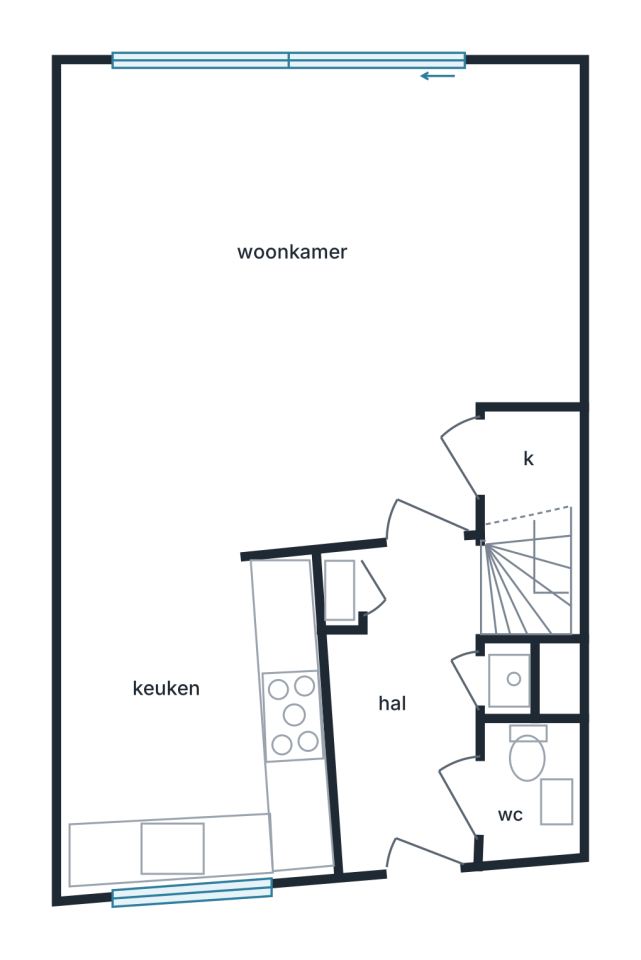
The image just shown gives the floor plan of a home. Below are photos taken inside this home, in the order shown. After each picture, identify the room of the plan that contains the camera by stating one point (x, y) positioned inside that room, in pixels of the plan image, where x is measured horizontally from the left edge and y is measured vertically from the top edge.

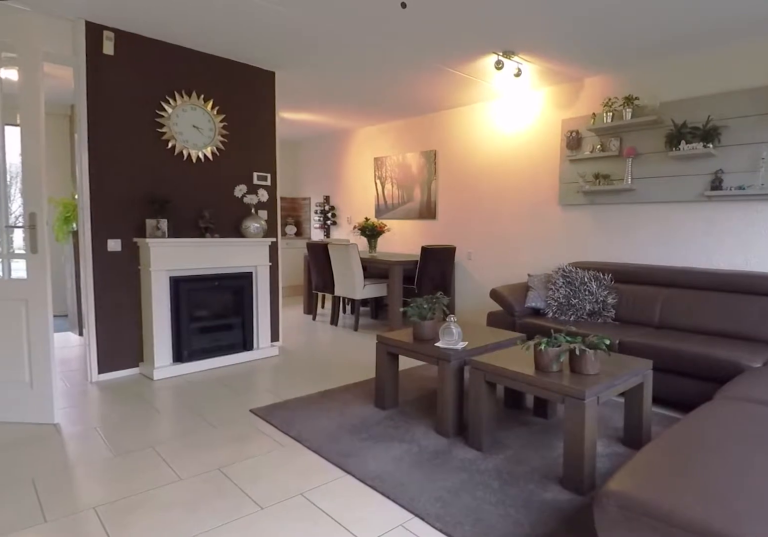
(328, 357)
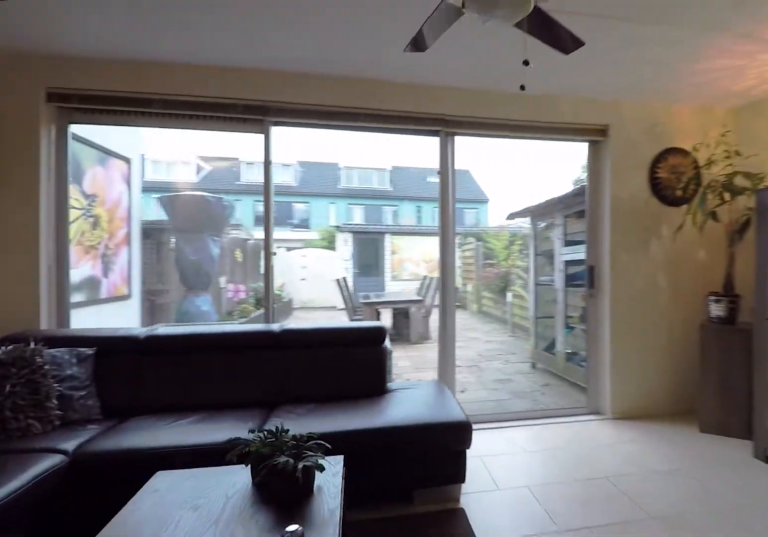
(328, 357)
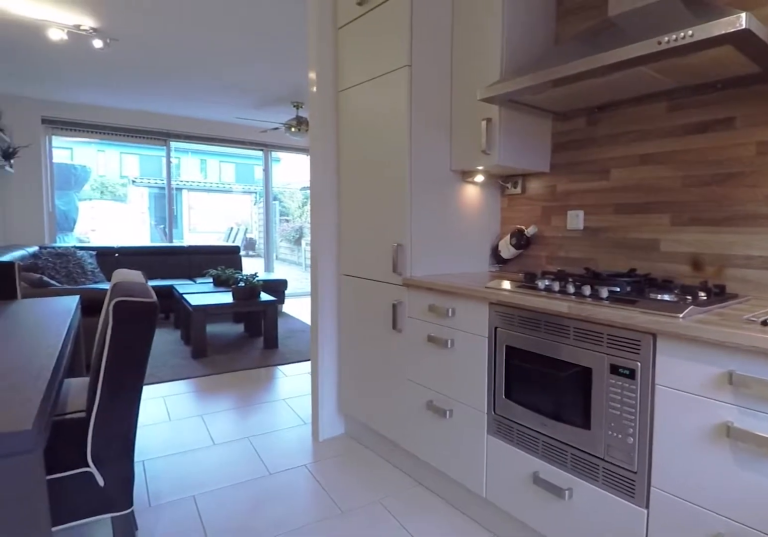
(194, 725)
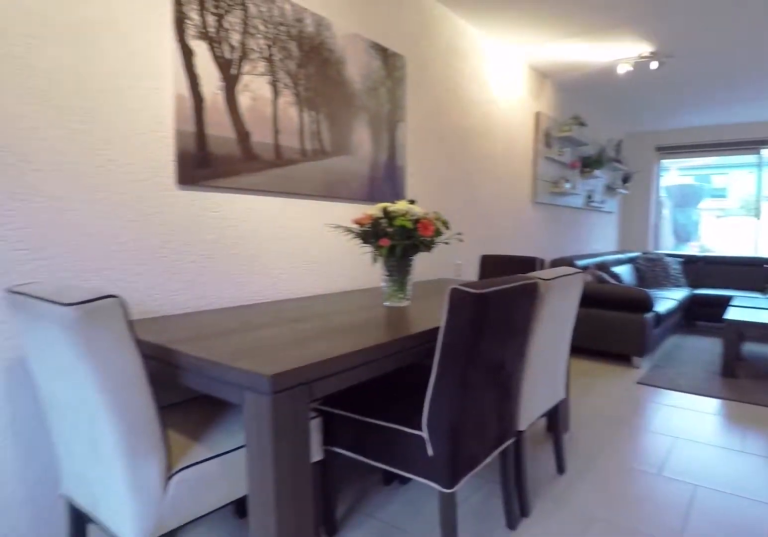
(194, 725)
